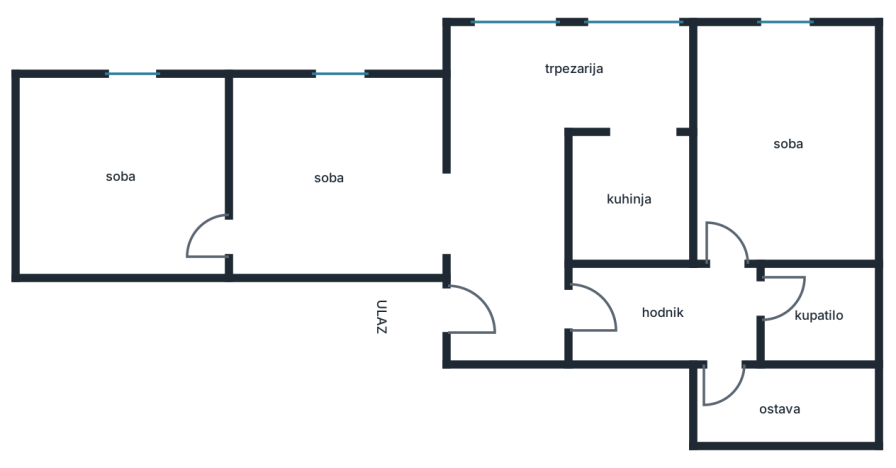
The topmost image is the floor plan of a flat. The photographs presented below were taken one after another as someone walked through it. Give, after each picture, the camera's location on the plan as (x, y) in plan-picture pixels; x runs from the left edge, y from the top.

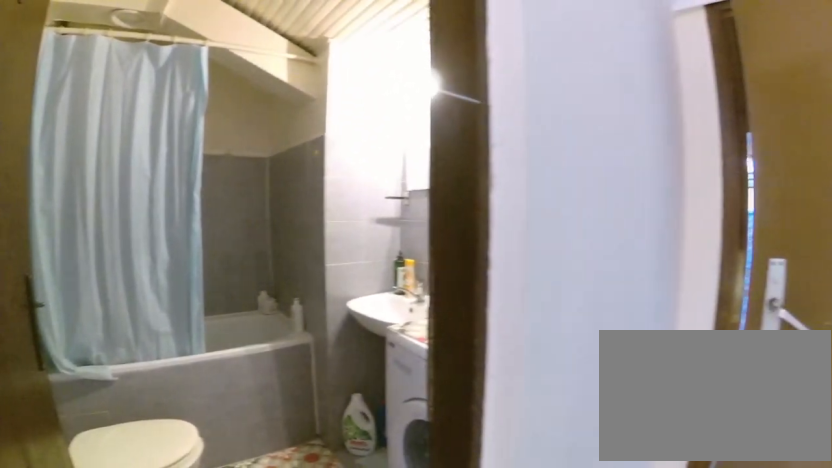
(730, 308)
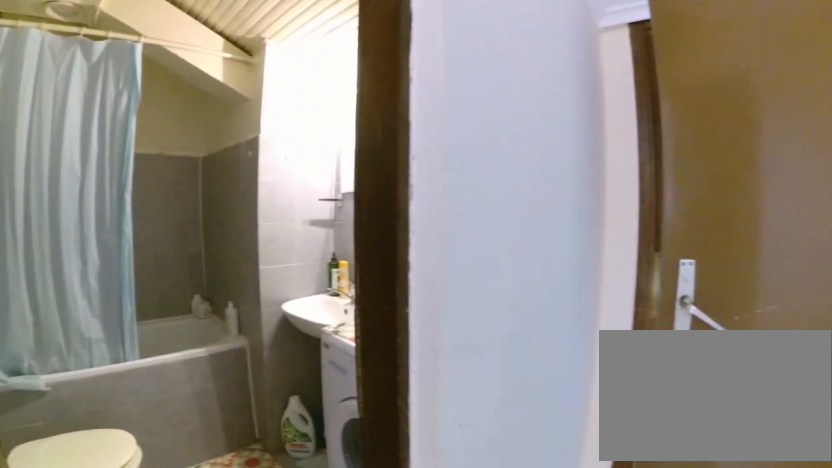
(727, 302)
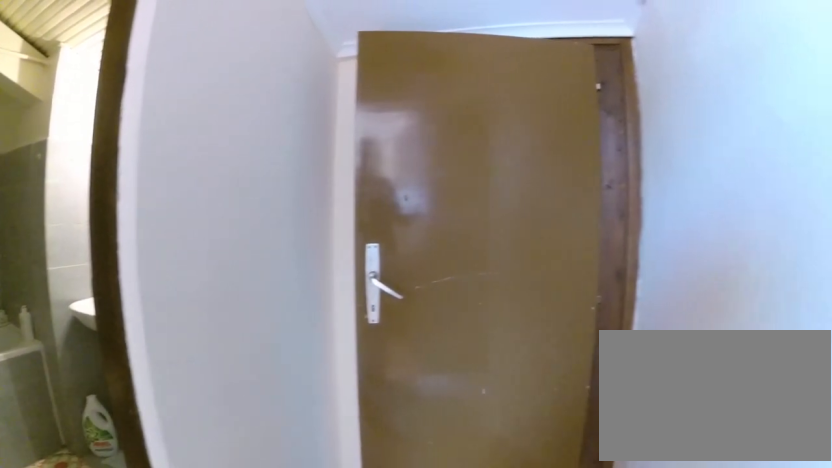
(730, 294)
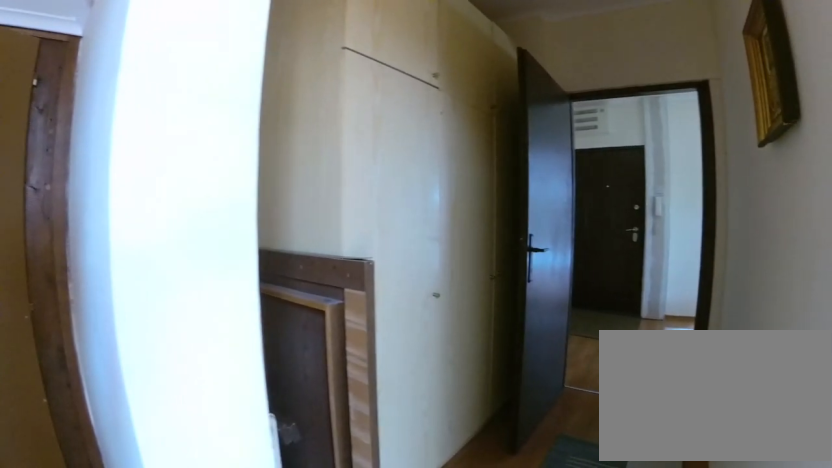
(736, 307)
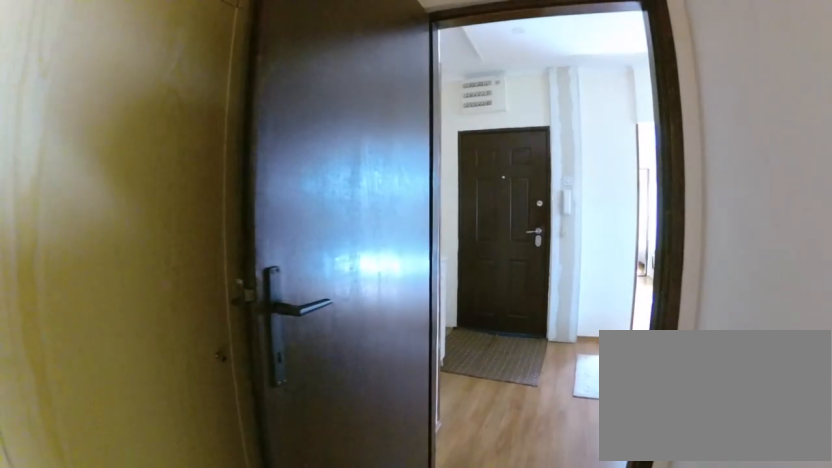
(676, 317)
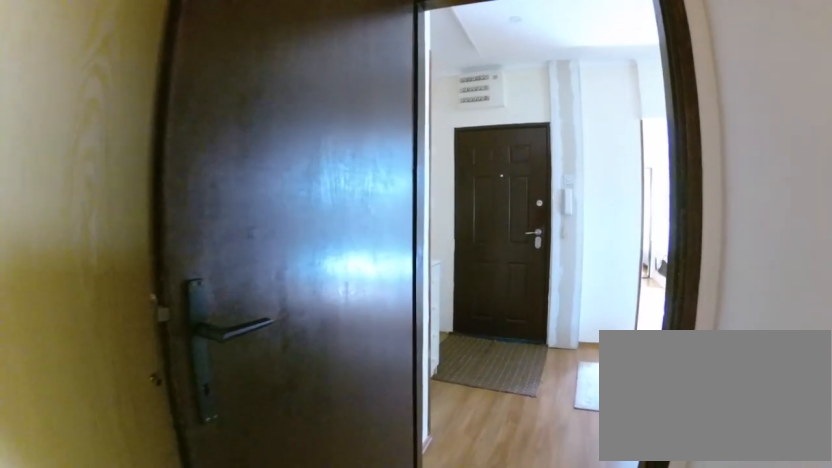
(667, 316)
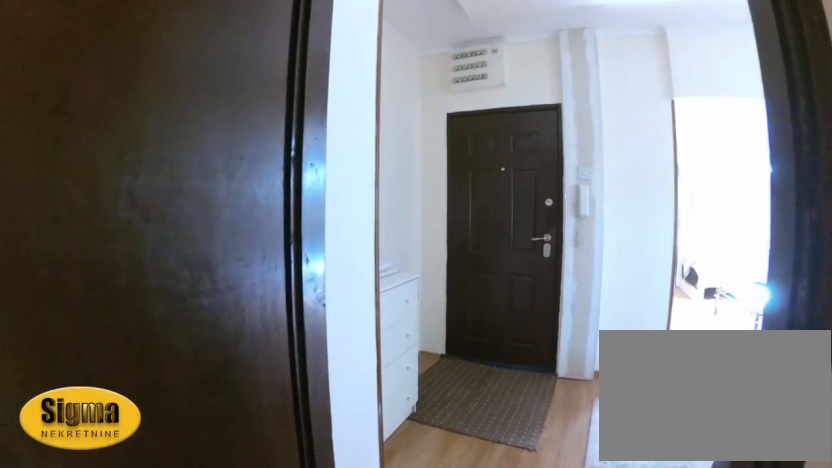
(618, 317)
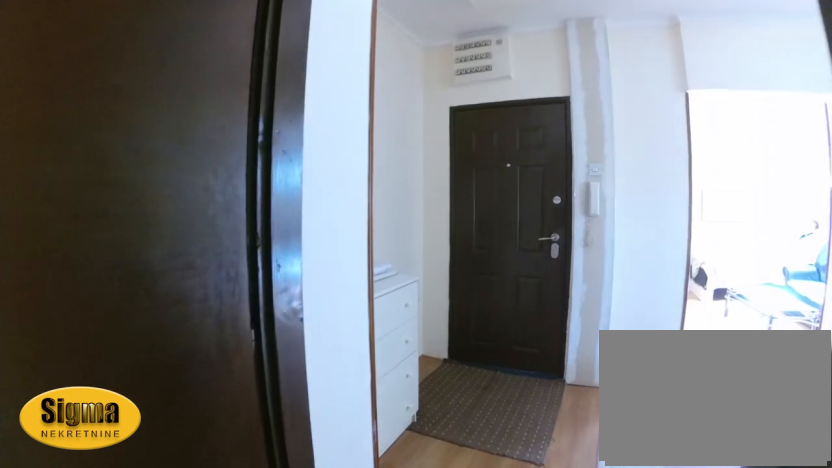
(607, 317)
